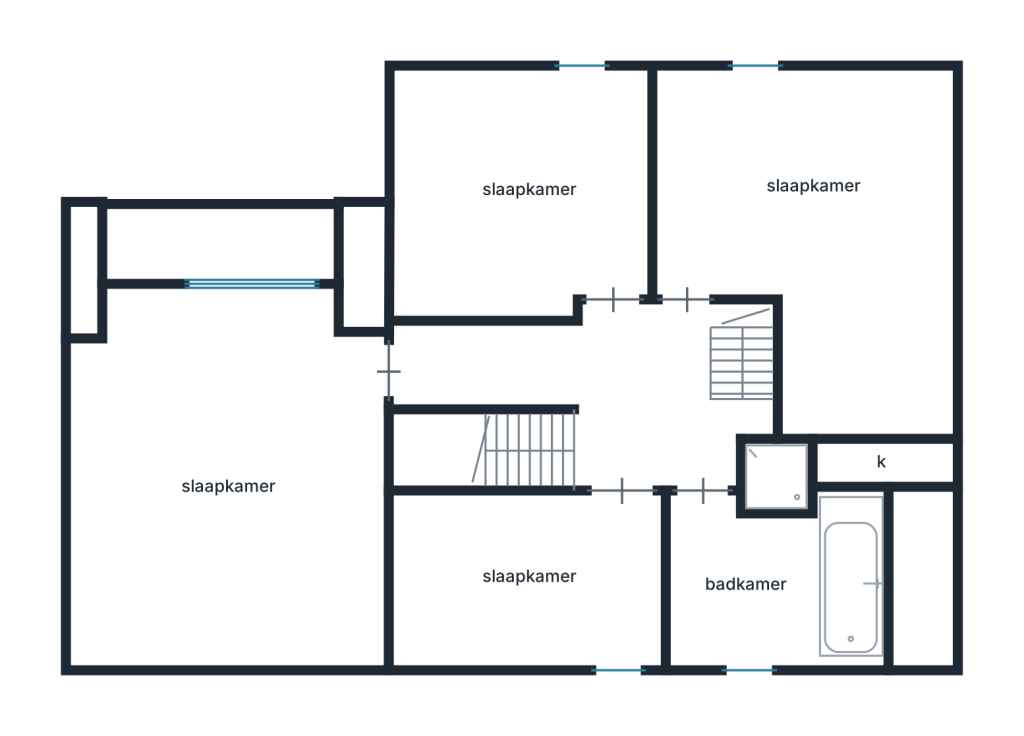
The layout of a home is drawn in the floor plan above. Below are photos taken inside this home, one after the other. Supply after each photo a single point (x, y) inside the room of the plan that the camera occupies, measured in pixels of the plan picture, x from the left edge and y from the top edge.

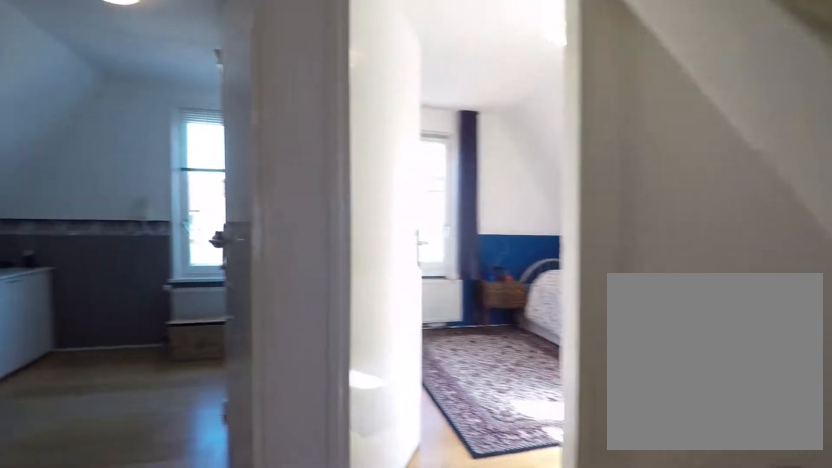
(602, 388)
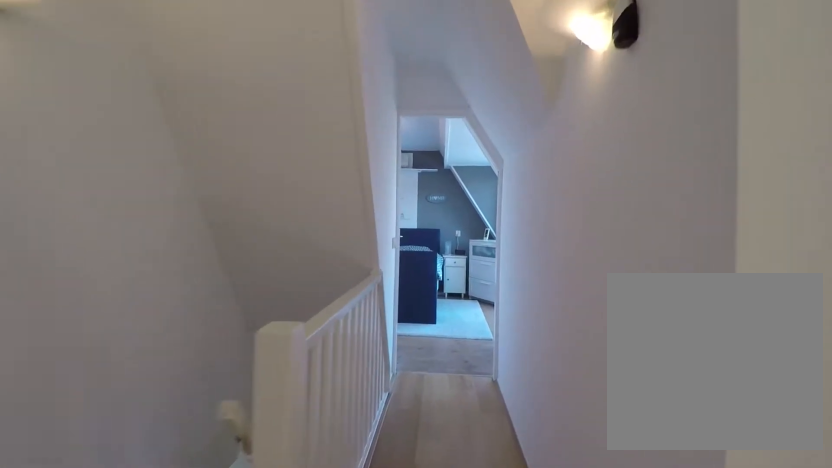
(602, 388)
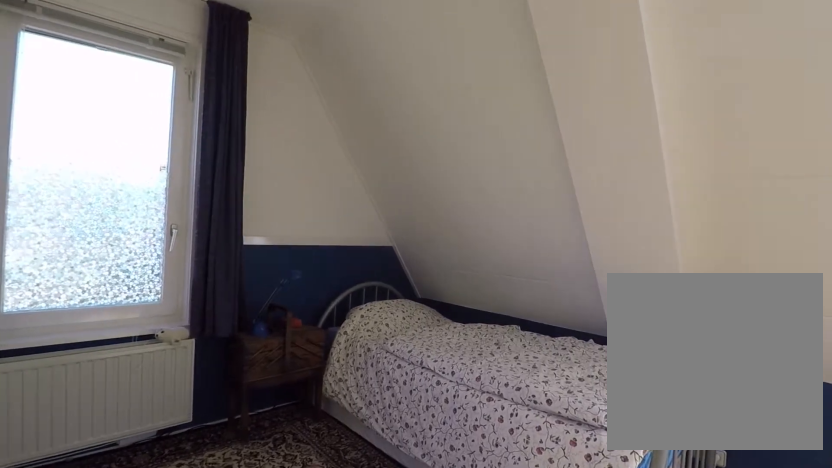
(802, 254)
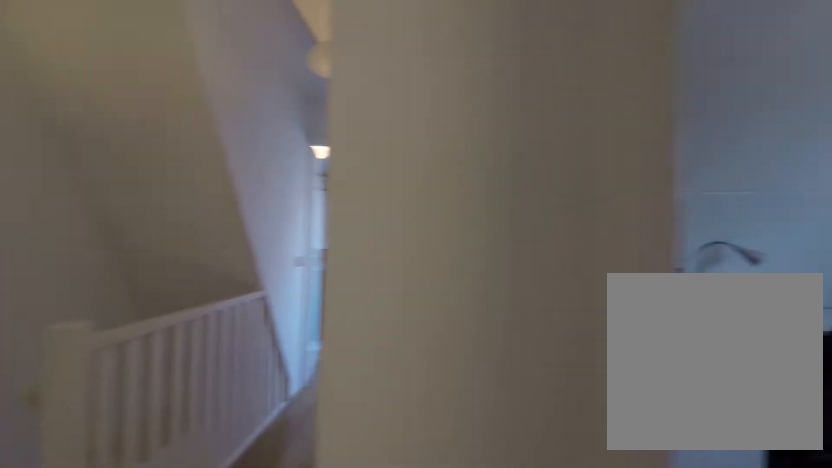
(602, 388)
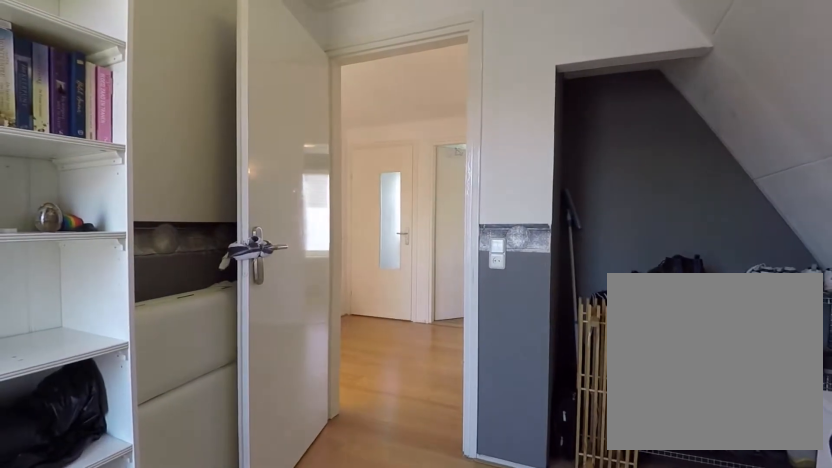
(520, 196)
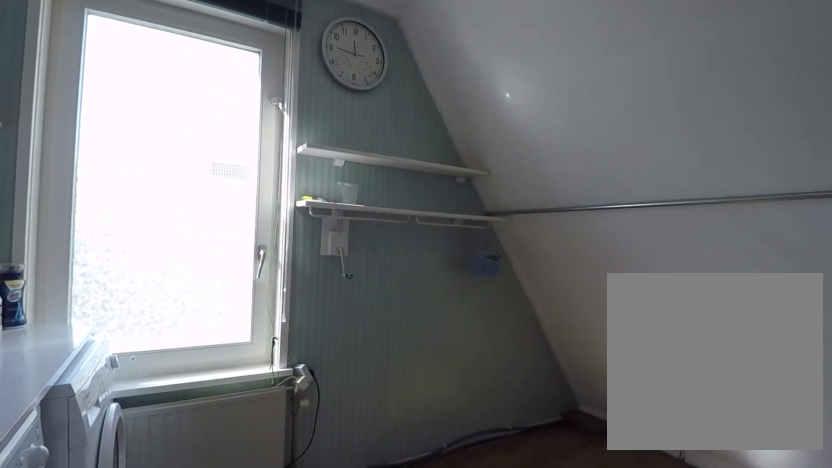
(531, 581)
